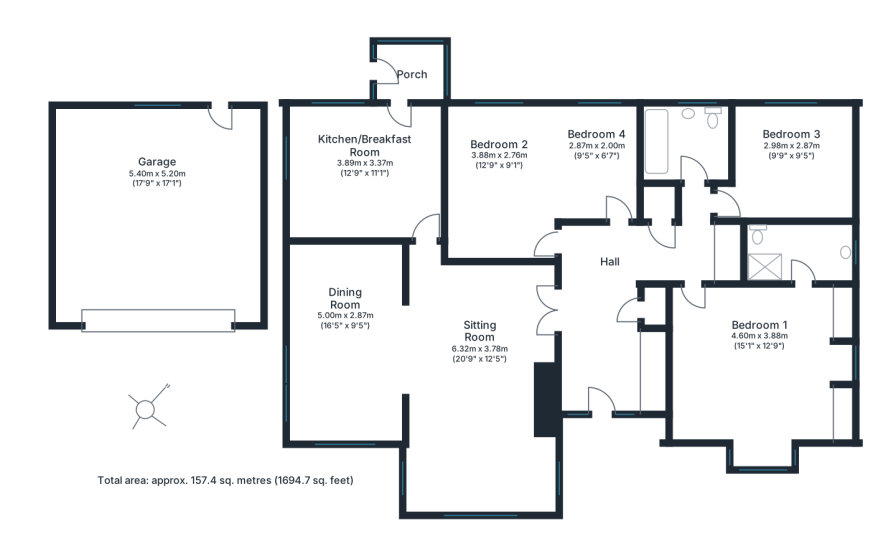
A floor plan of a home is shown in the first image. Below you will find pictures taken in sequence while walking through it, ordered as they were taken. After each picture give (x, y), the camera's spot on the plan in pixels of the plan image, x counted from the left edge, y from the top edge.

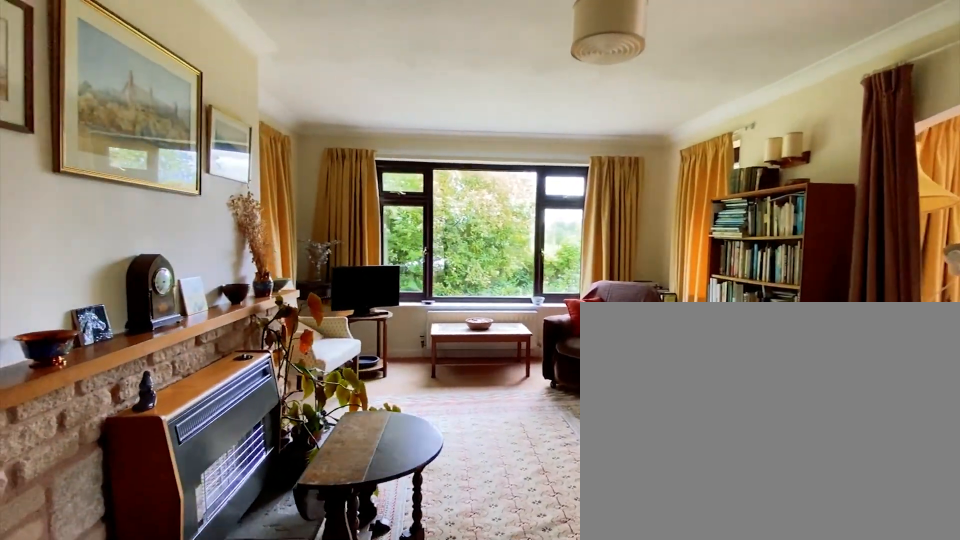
(487, 313)
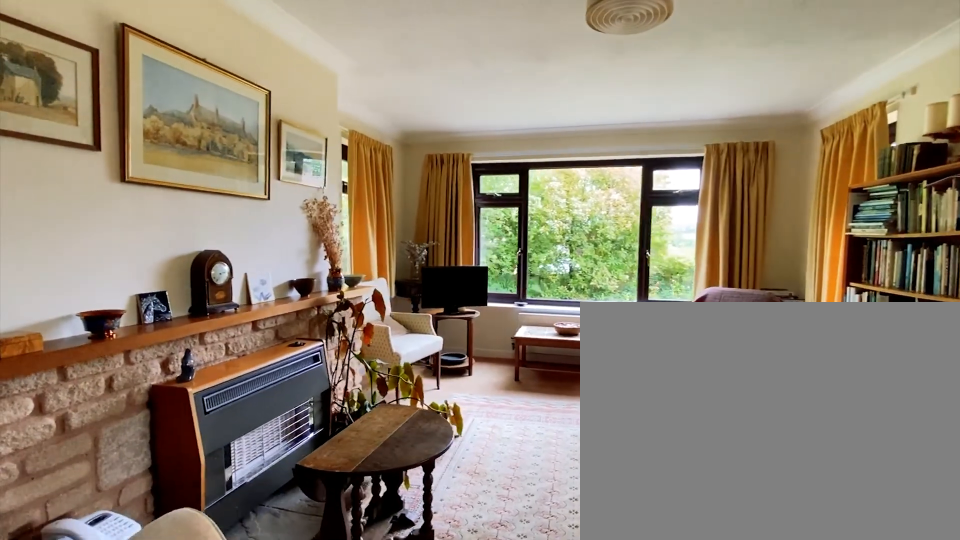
(474, 316)
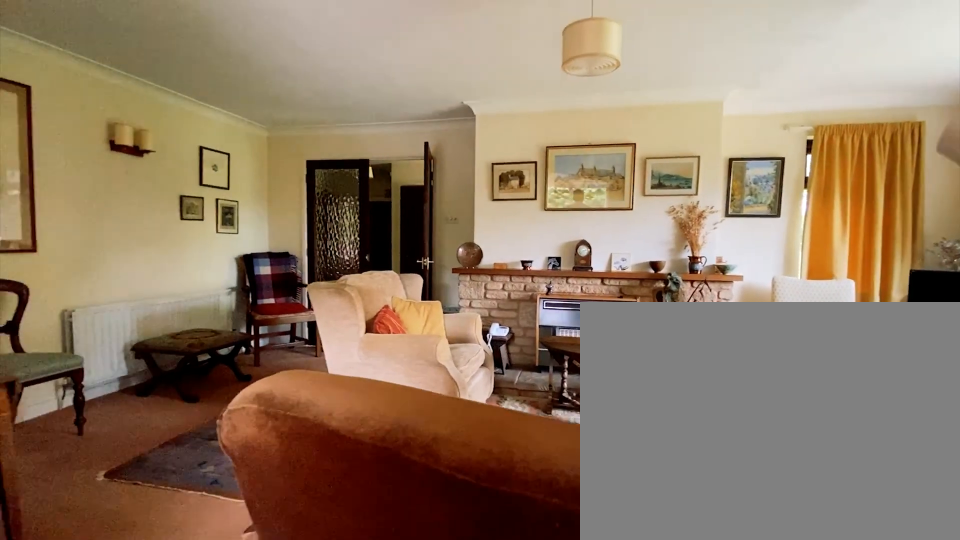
(409, 346)
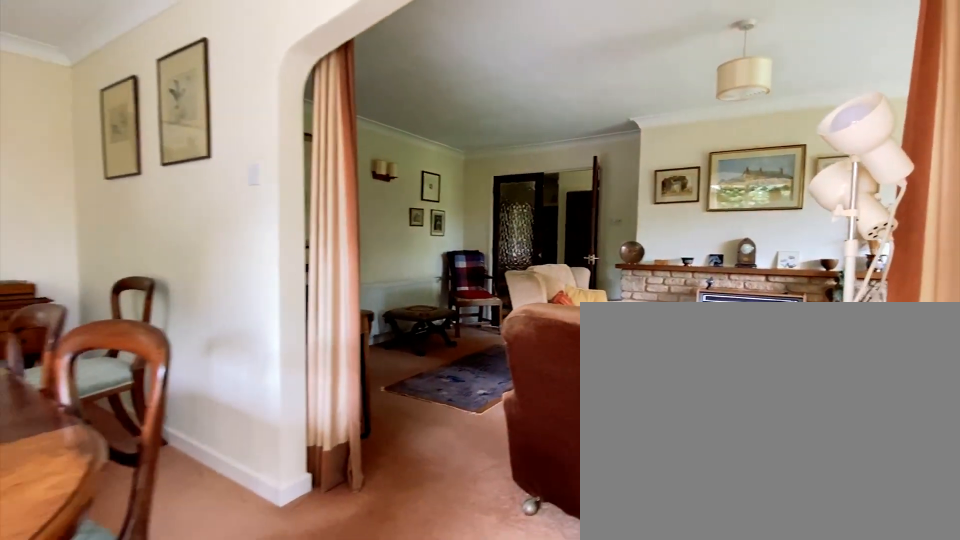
(392, 352)
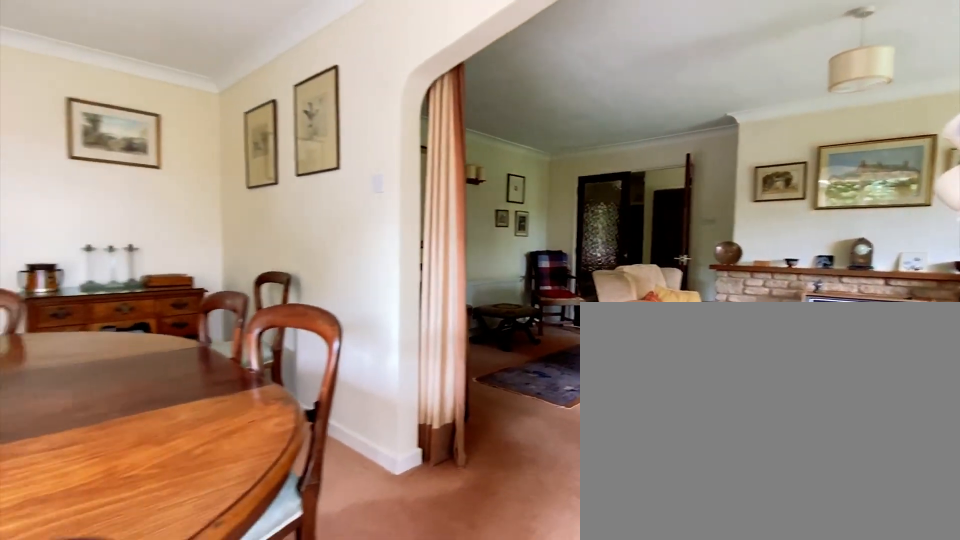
(387, 353)
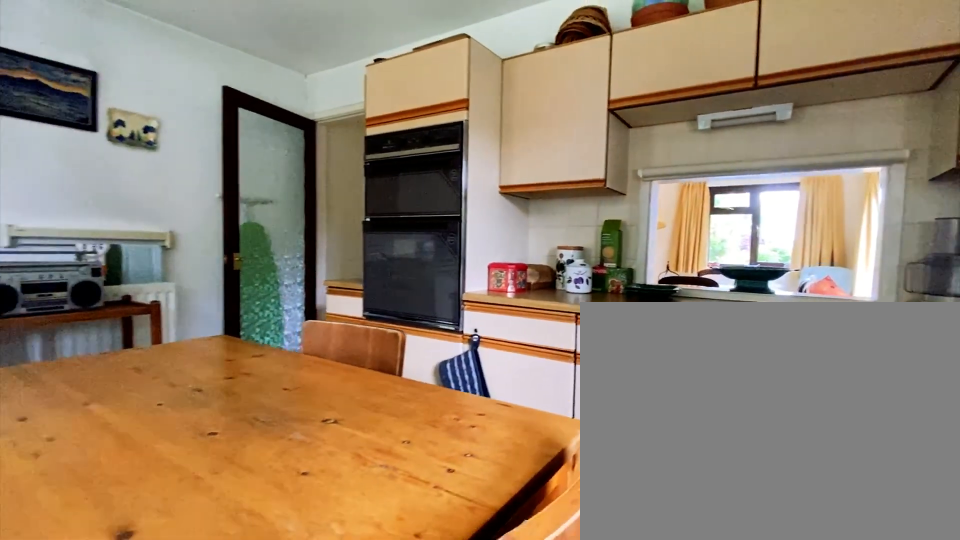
(316, 185)
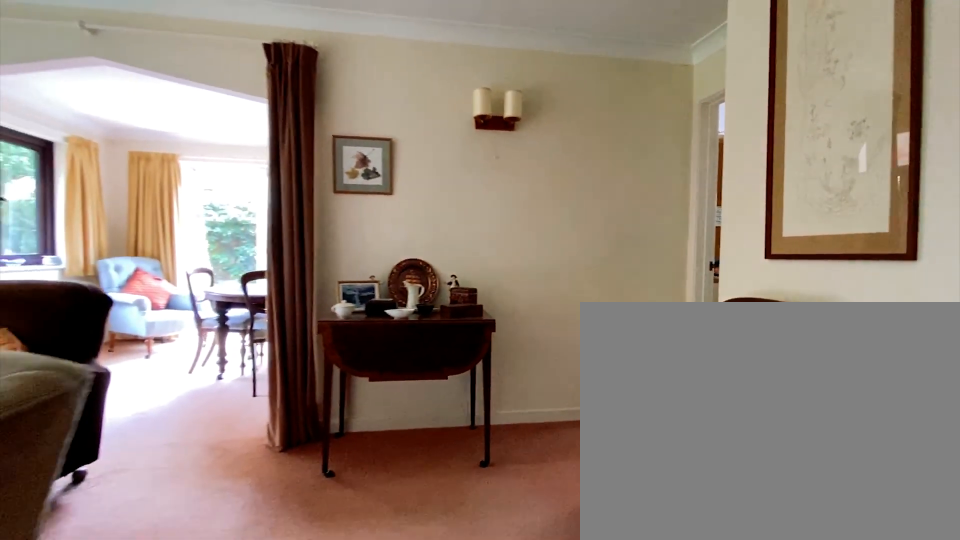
(478, 313)
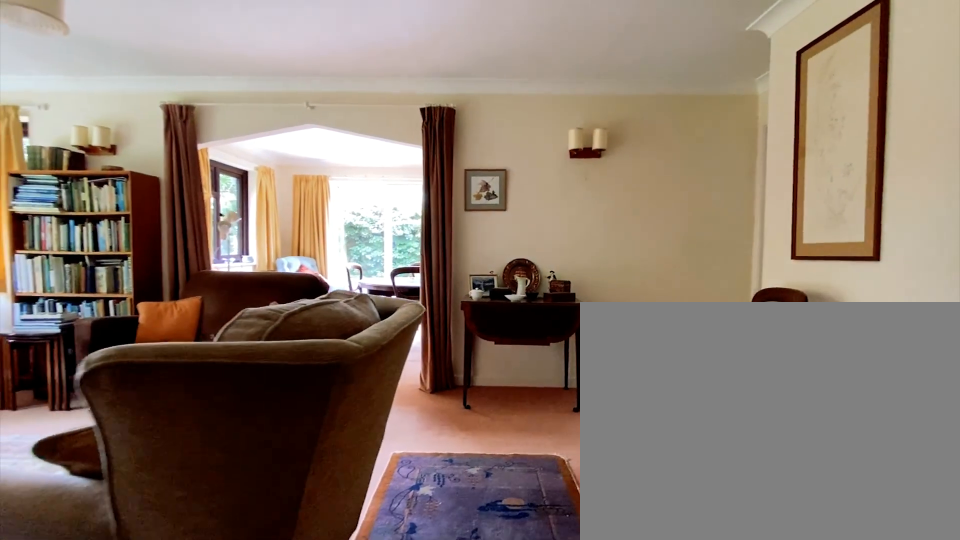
(535, 313)
